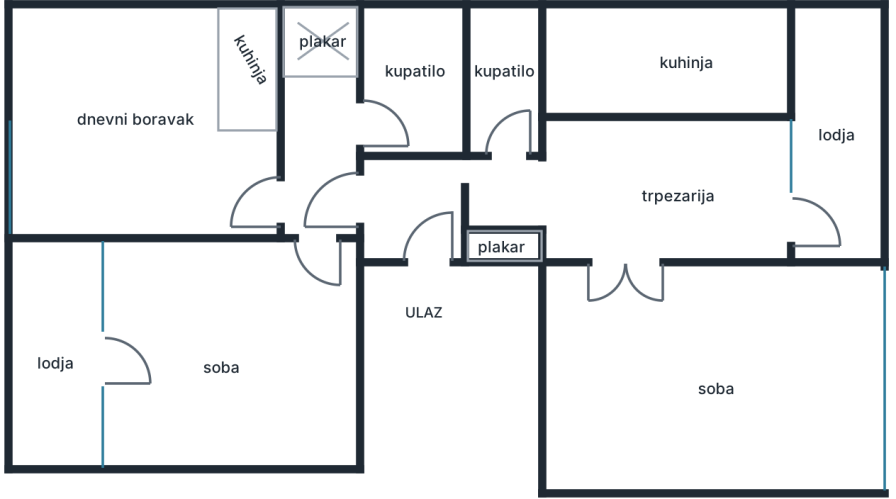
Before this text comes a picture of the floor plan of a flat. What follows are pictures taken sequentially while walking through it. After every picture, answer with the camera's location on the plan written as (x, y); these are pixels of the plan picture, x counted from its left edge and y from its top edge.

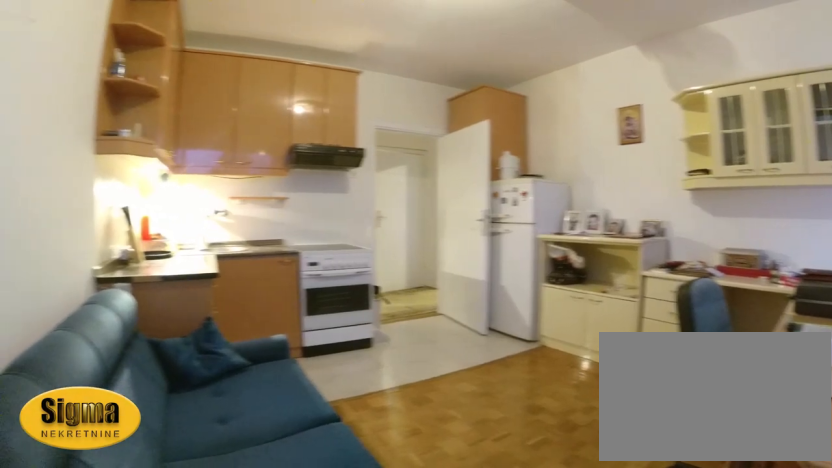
(32, 33)
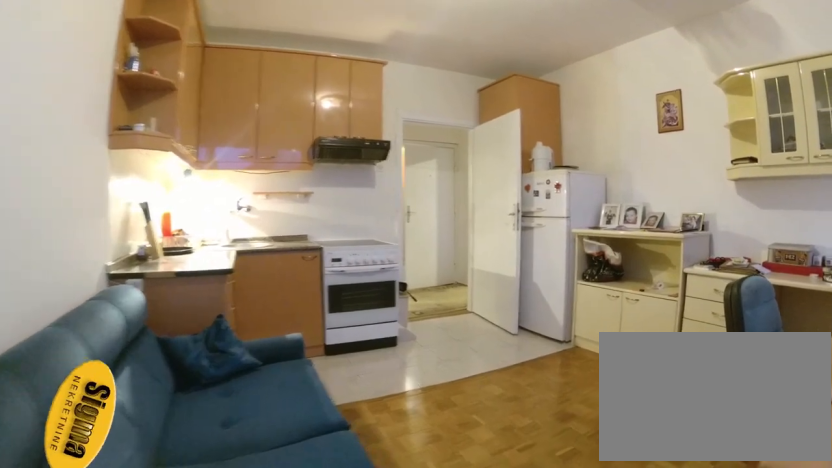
(32, 33)
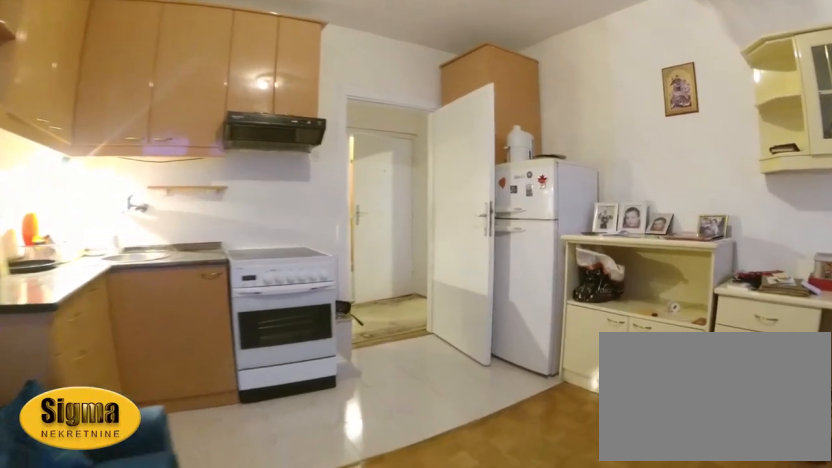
(70, 74)
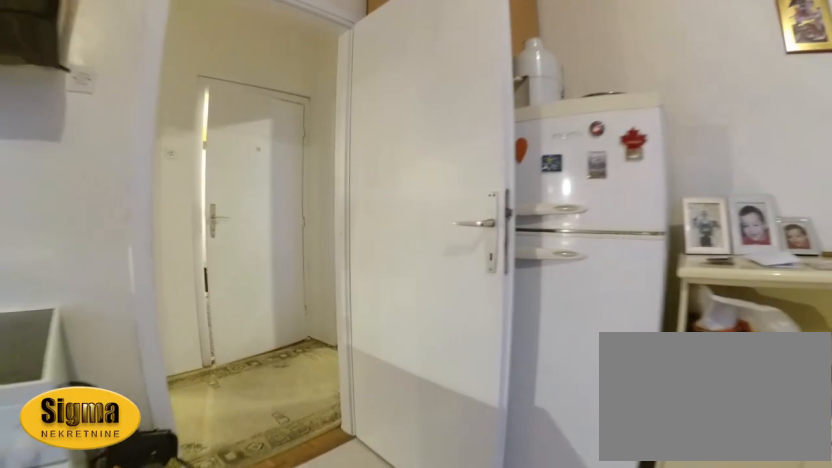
(176, 159)
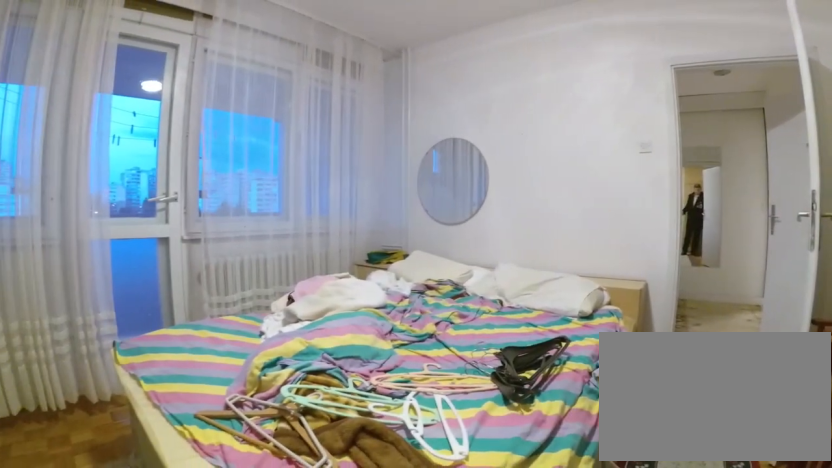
(304, 429)
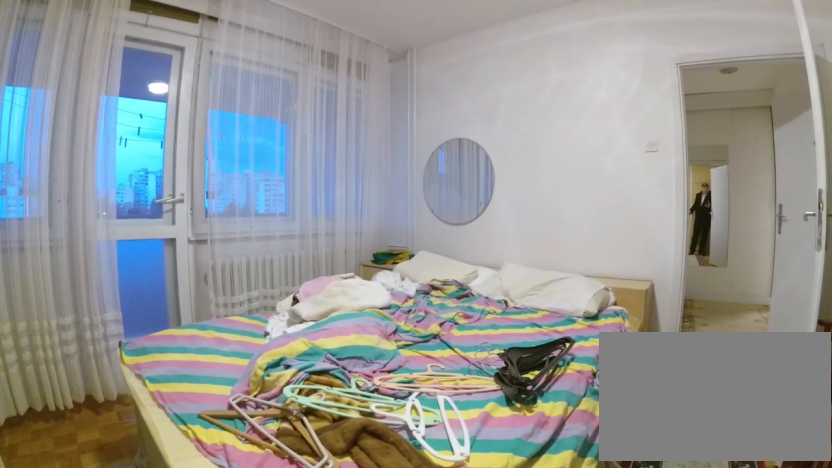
(313, 432)
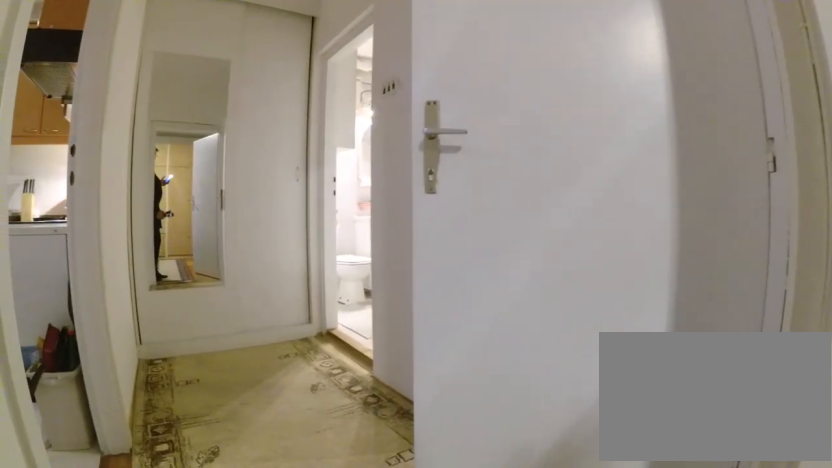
(318, 277)
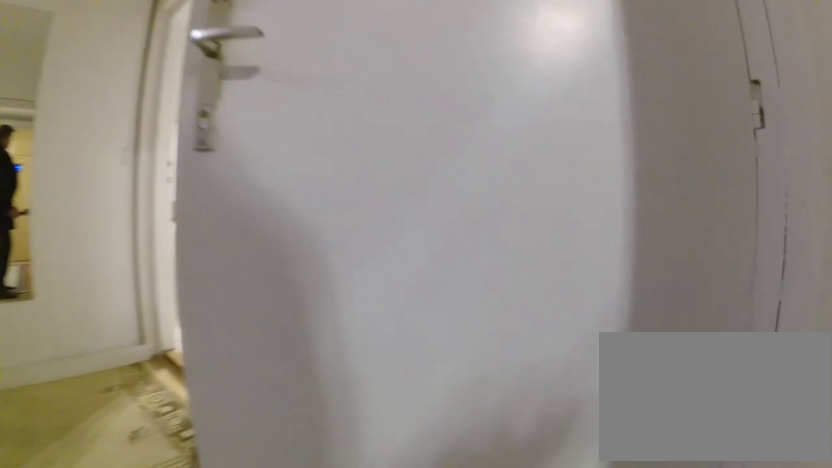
(309, 246)
